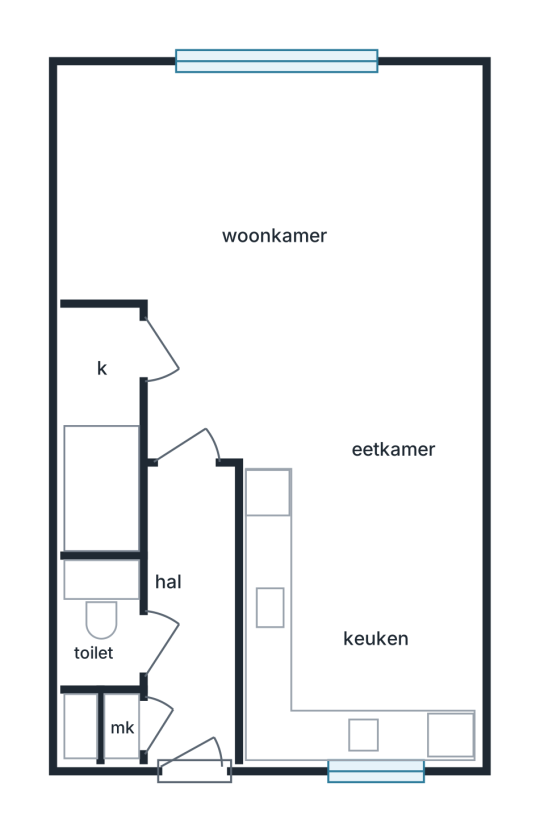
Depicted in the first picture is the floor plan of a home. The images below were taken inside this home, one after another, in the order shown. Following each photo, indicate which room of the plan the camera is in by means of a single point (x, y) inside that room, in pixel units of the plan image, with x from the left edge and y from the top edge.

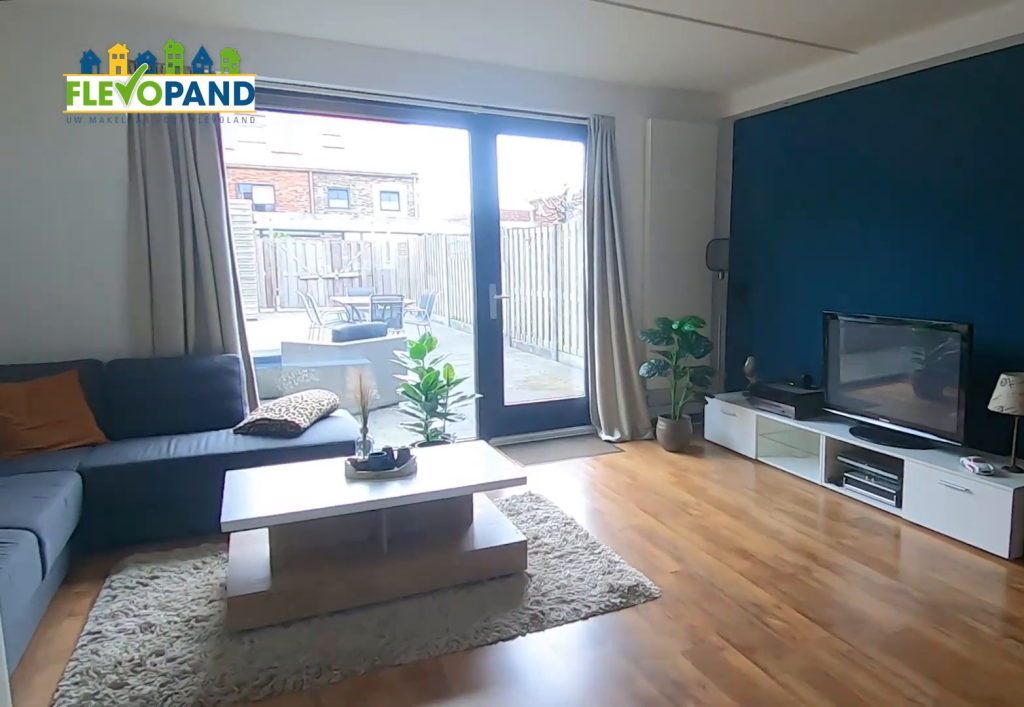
(248, 221)
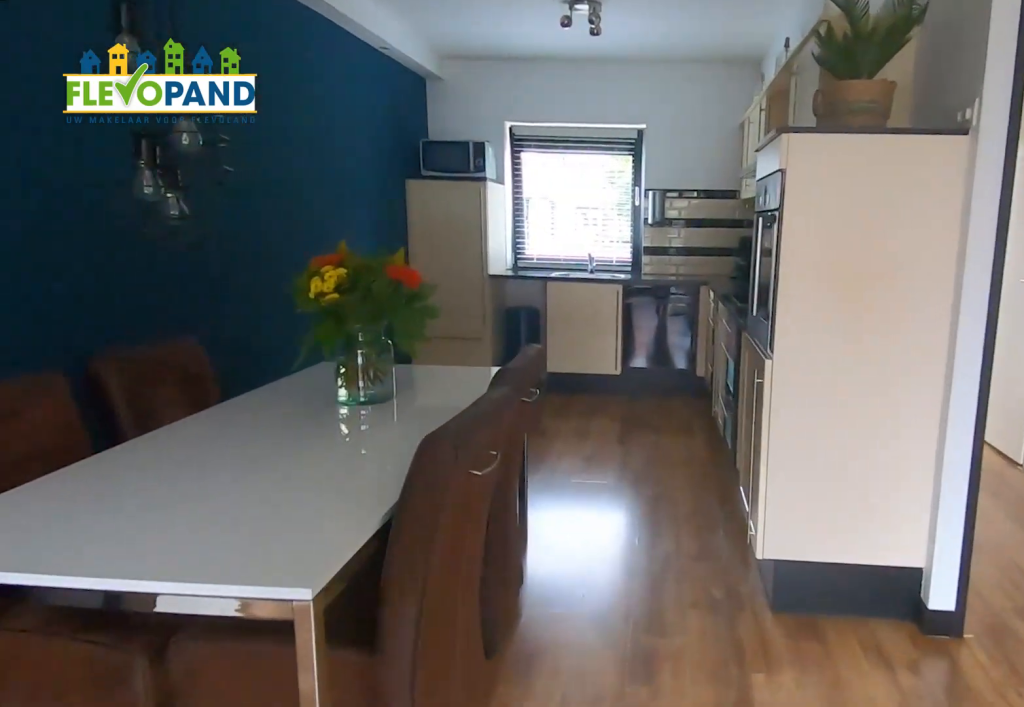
(248, 221)
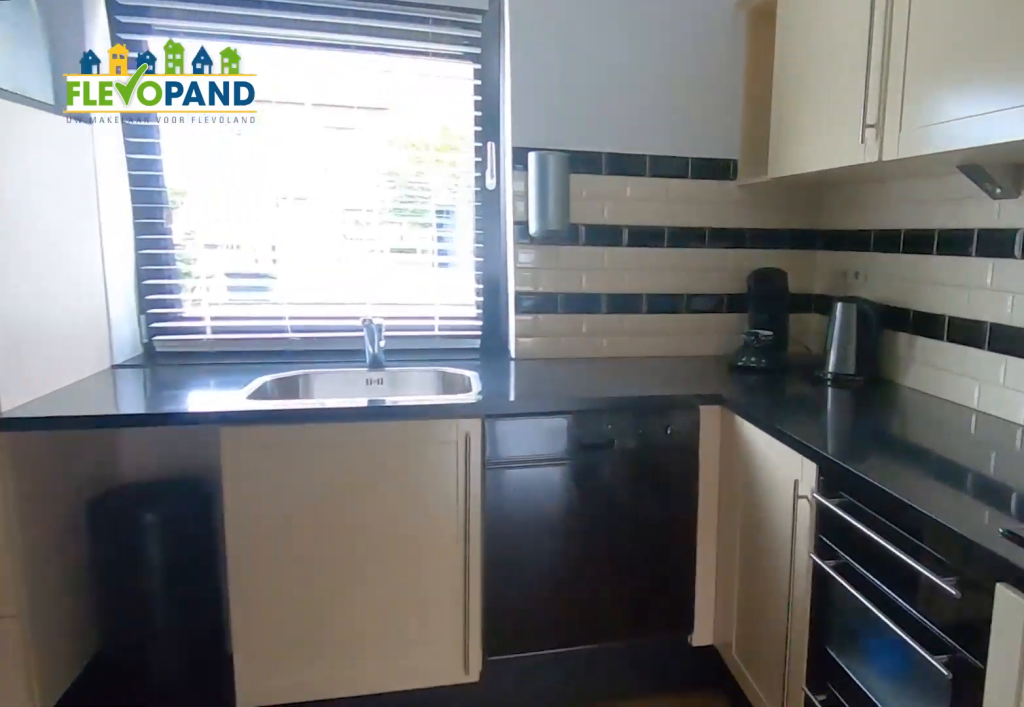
(360, 608)
